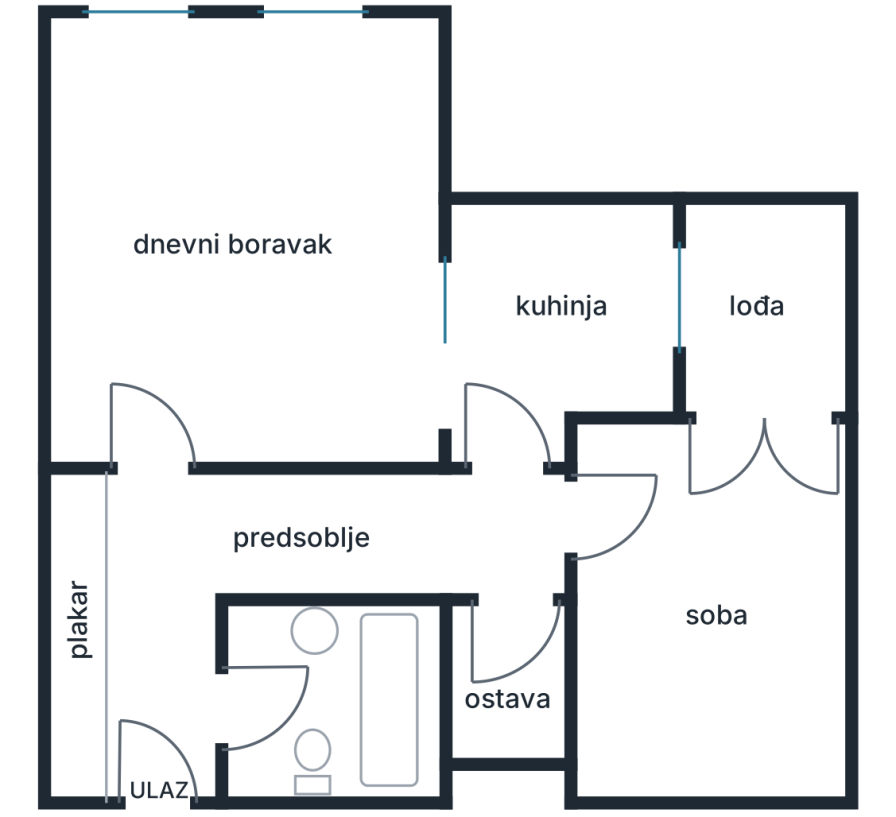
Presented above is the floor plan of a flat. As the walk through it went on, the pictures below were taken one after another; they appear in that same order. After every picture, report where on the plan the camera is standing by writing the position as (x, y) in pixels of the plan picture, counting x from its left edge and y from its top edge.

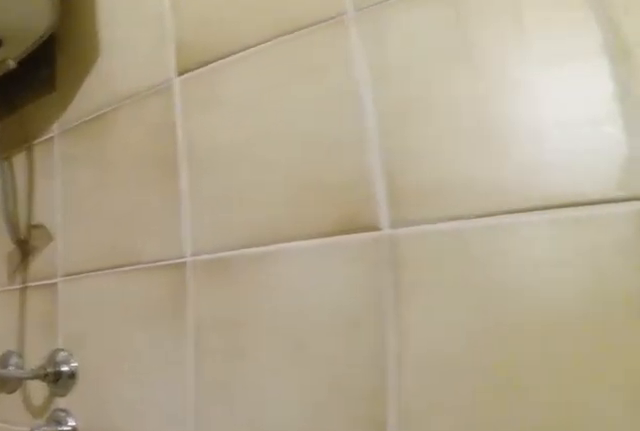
(332, 726)
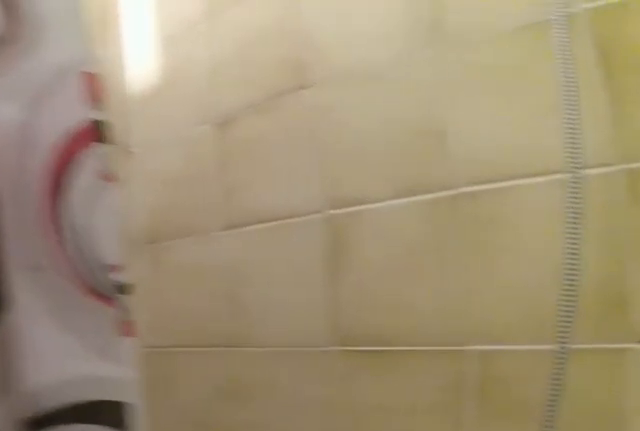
(374, 764)
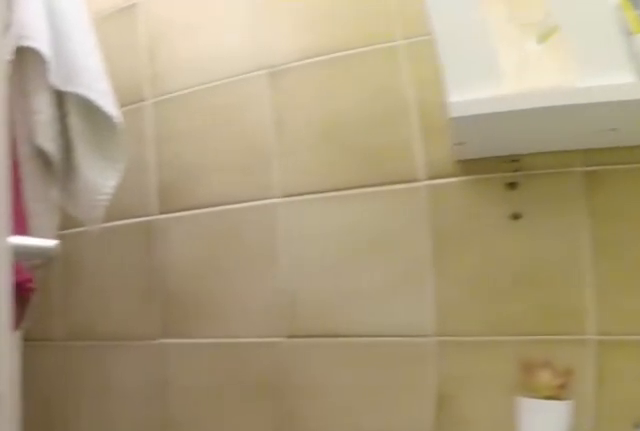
(404, 737)
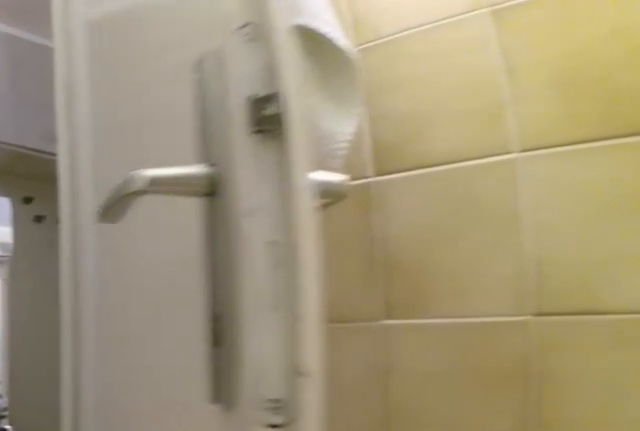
(390, 725)
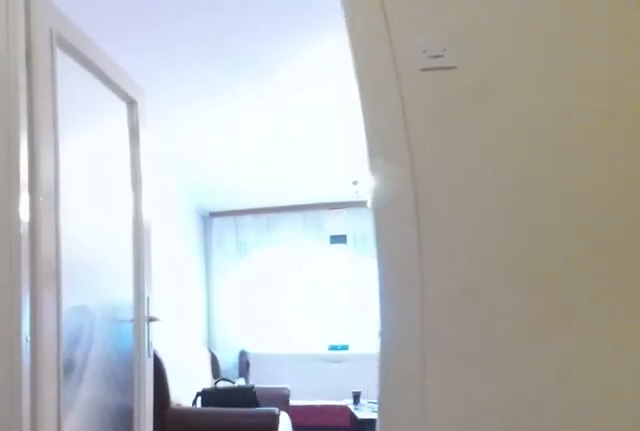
(195, 716)
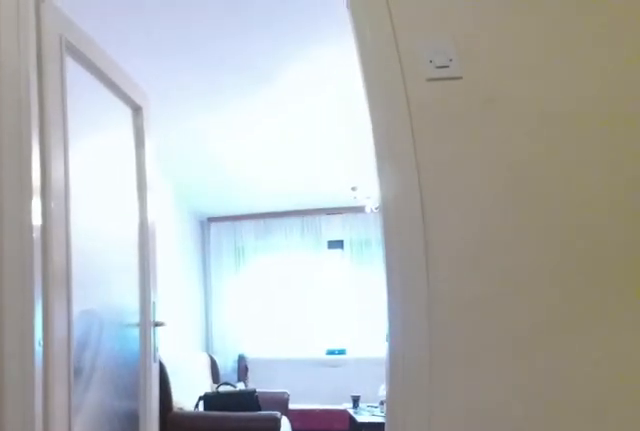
(182, 705)
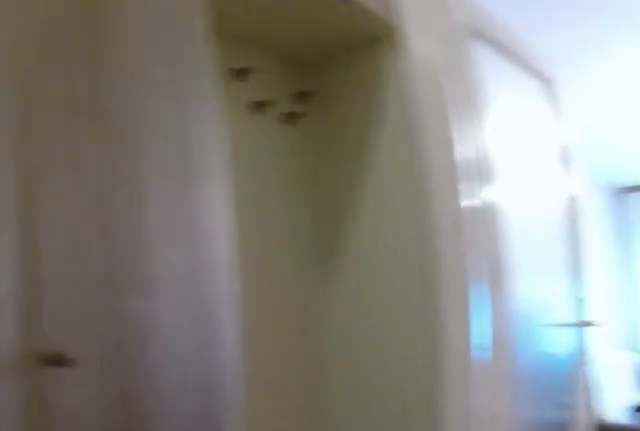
(202, 687)
